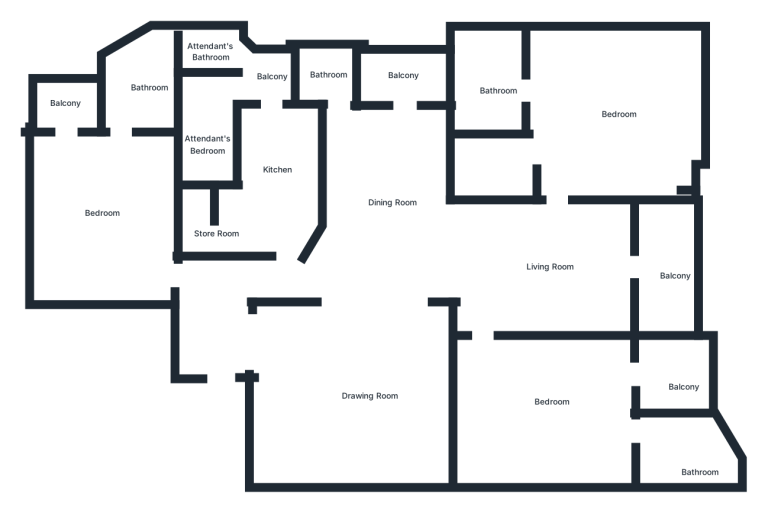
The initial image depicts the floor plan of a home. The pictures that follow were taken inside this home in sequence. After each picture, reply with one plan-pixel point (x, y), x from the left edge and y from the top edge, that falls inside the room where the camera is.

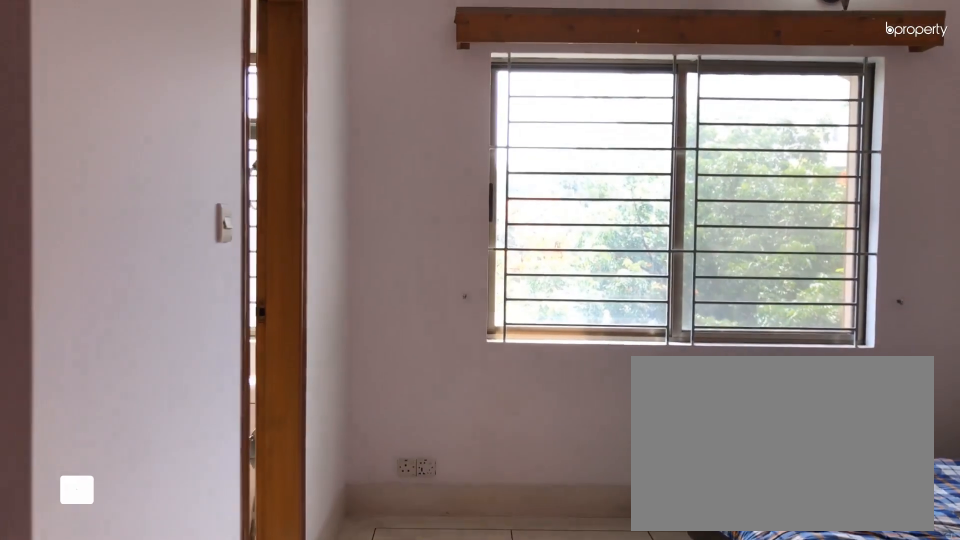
(606, 105)
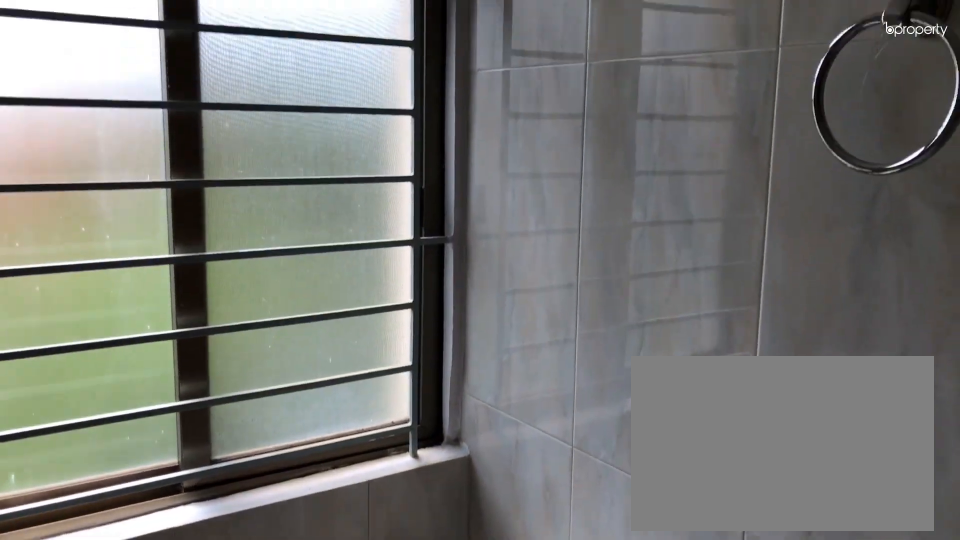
(481, 85)
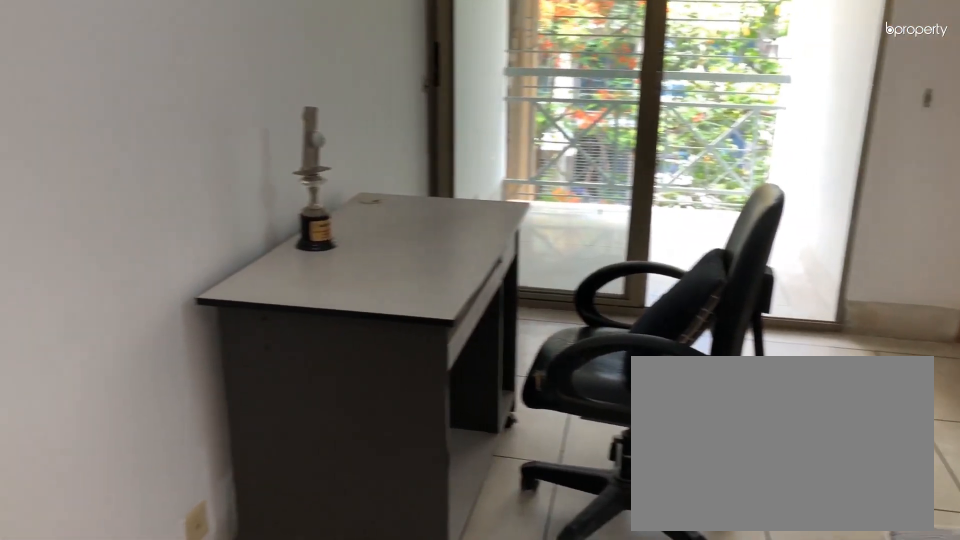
(560, 413)
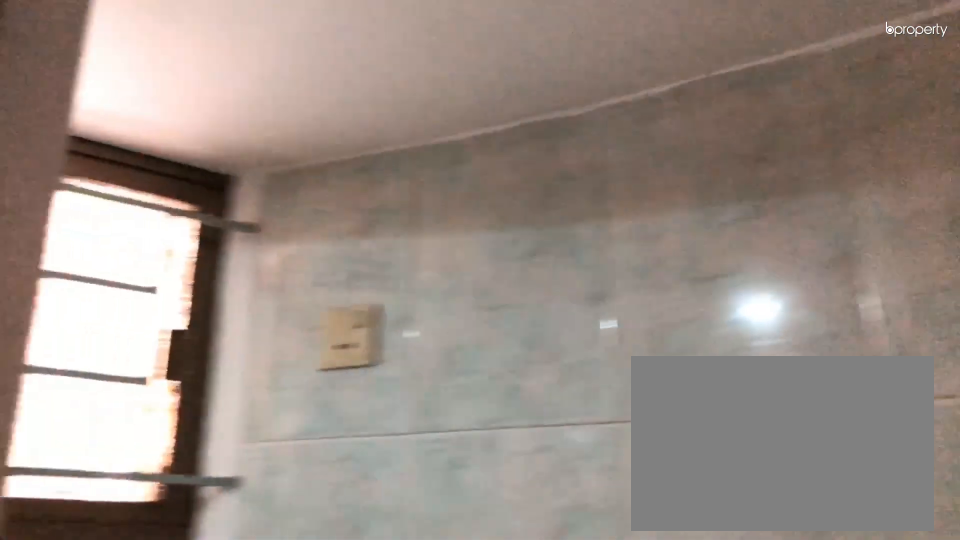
(684, 442)
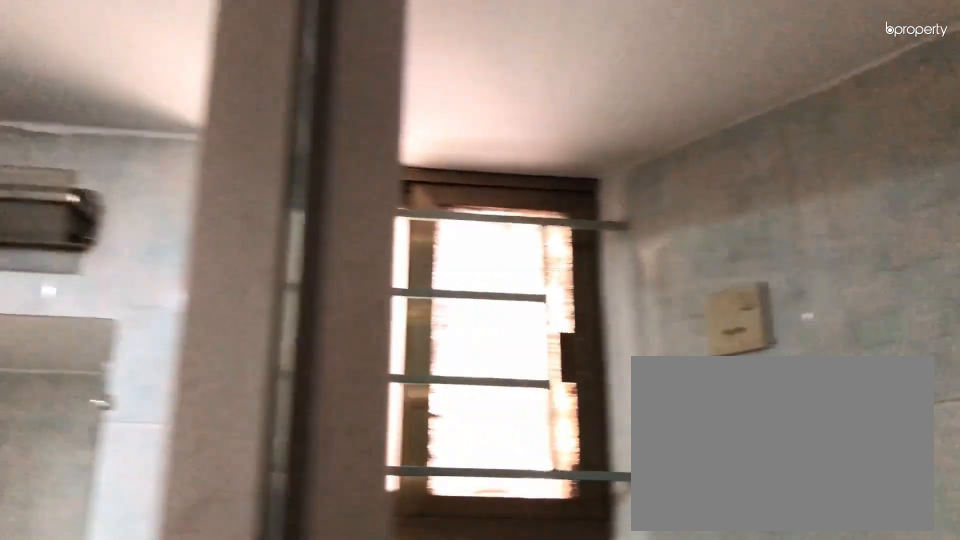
(684, 442)
